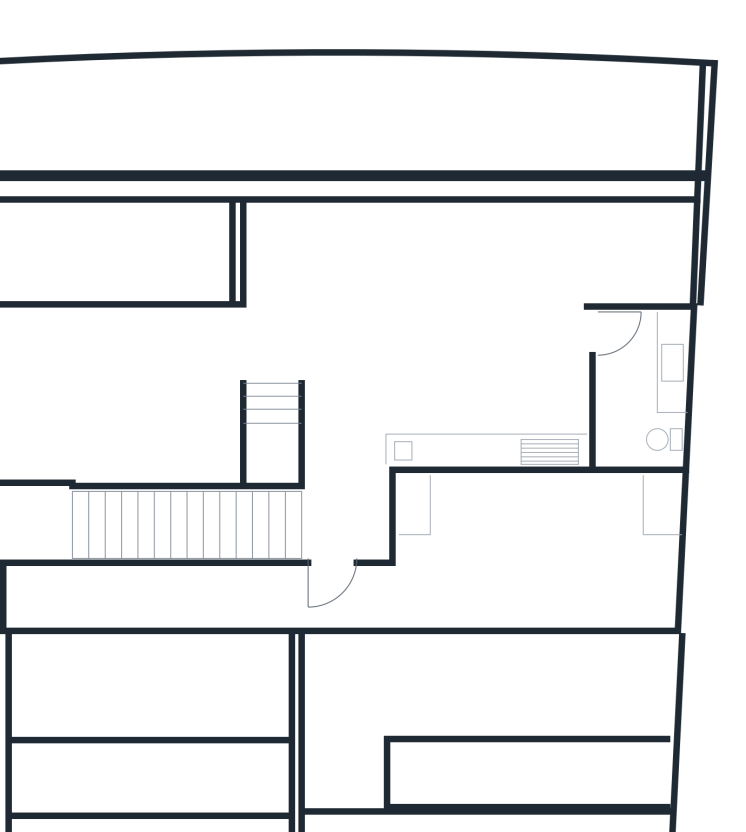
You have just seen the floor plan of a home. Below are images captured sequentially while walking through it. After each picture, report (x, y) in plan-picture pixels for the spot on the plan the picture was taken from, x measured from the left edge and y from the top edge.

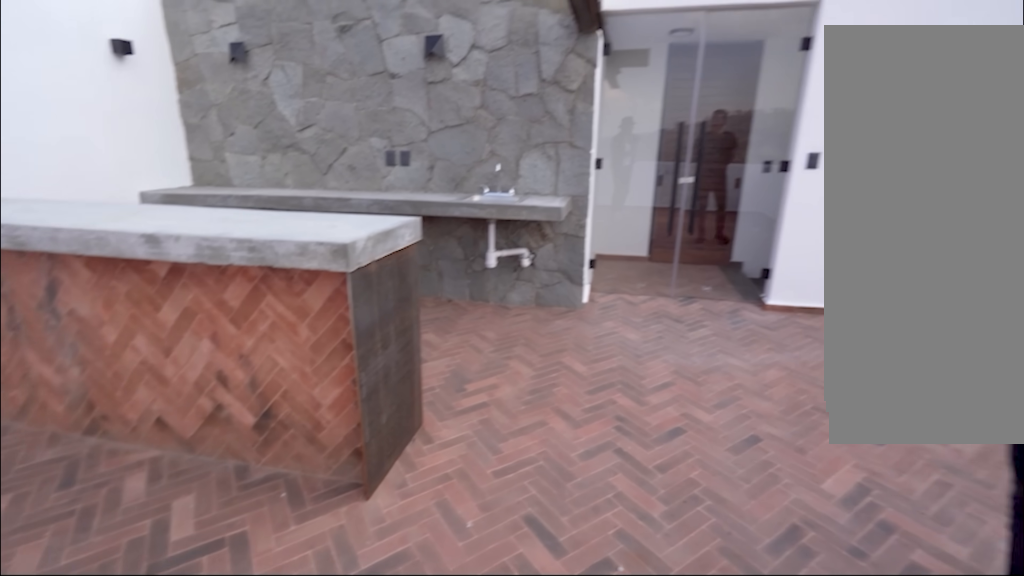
(350, 283)
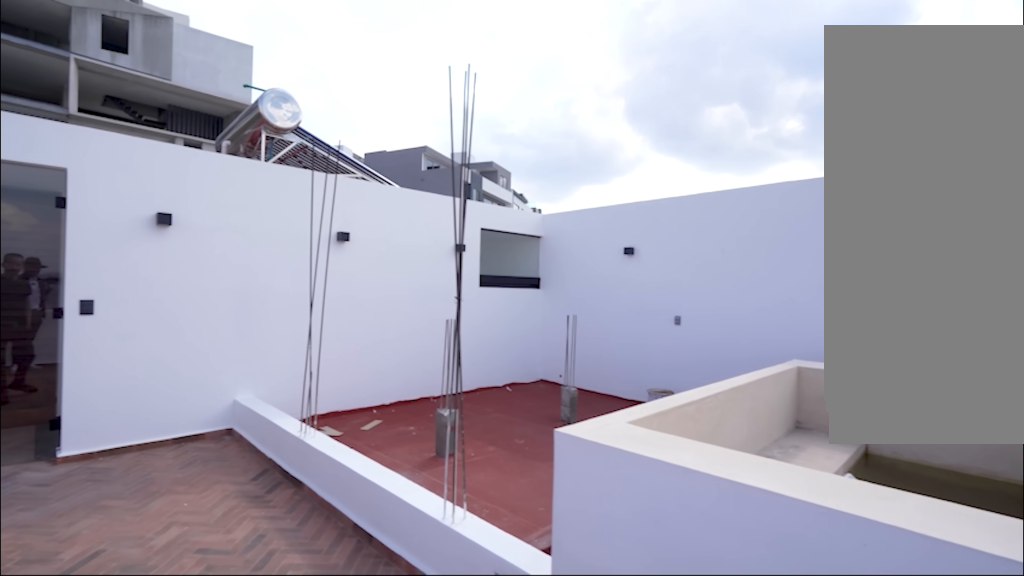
(283, 259)
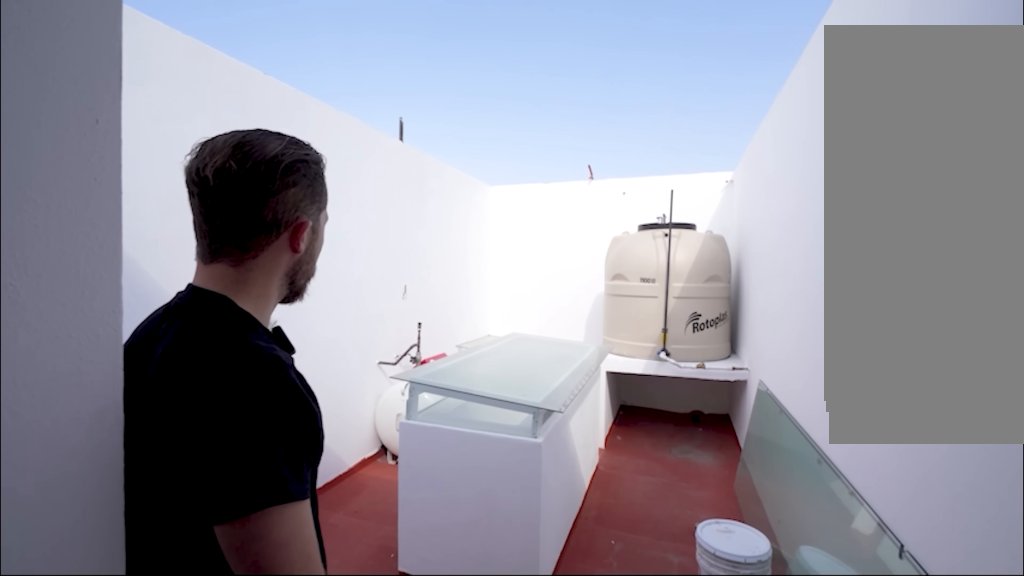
(389, 599)
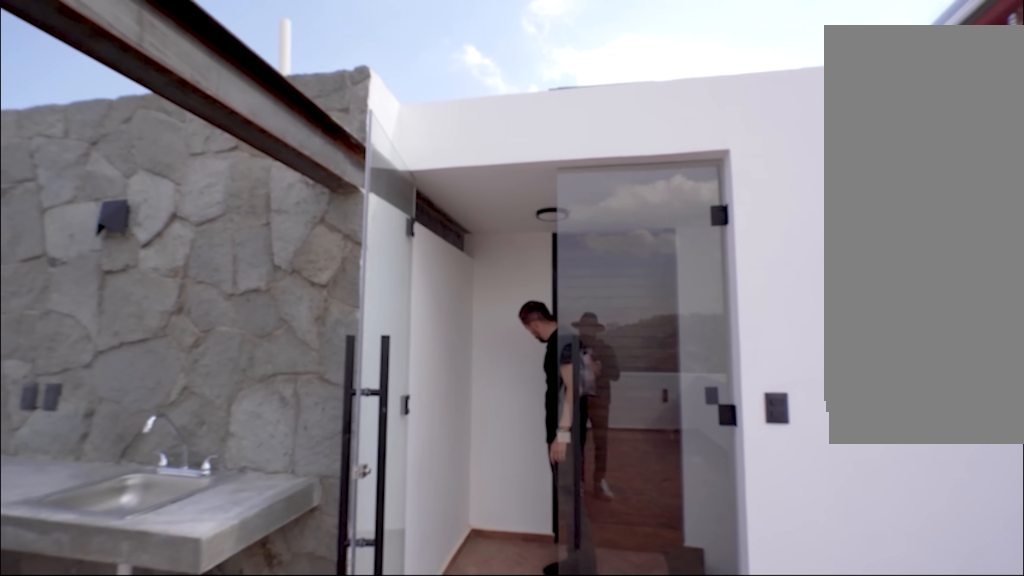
(336, 400)
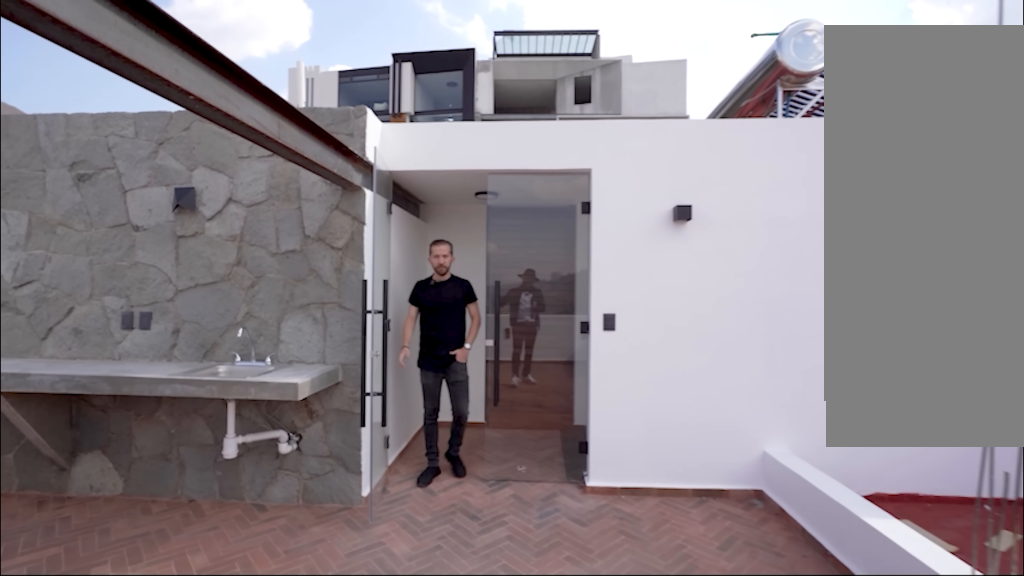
(336, 370)
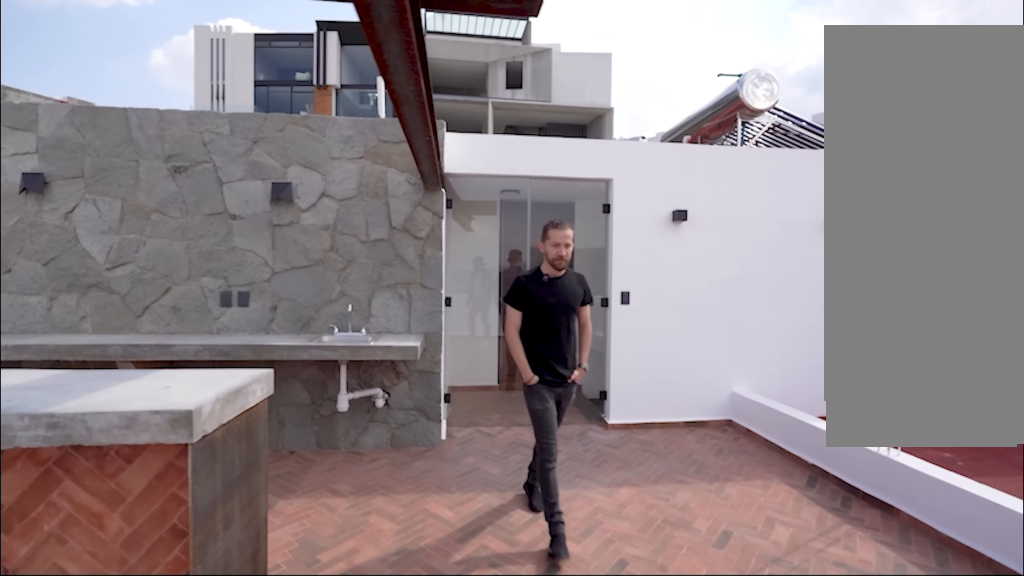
(342, 290)
